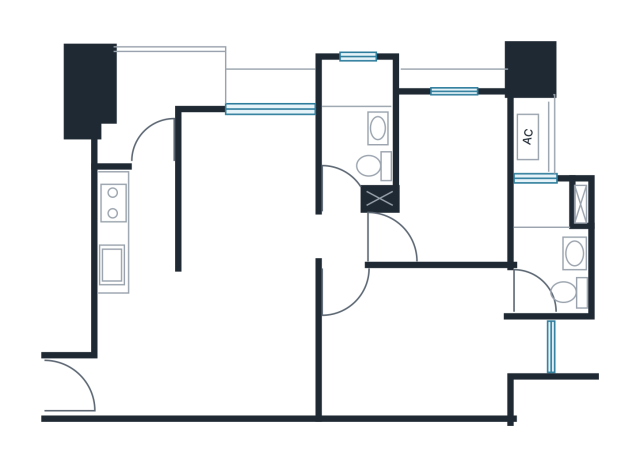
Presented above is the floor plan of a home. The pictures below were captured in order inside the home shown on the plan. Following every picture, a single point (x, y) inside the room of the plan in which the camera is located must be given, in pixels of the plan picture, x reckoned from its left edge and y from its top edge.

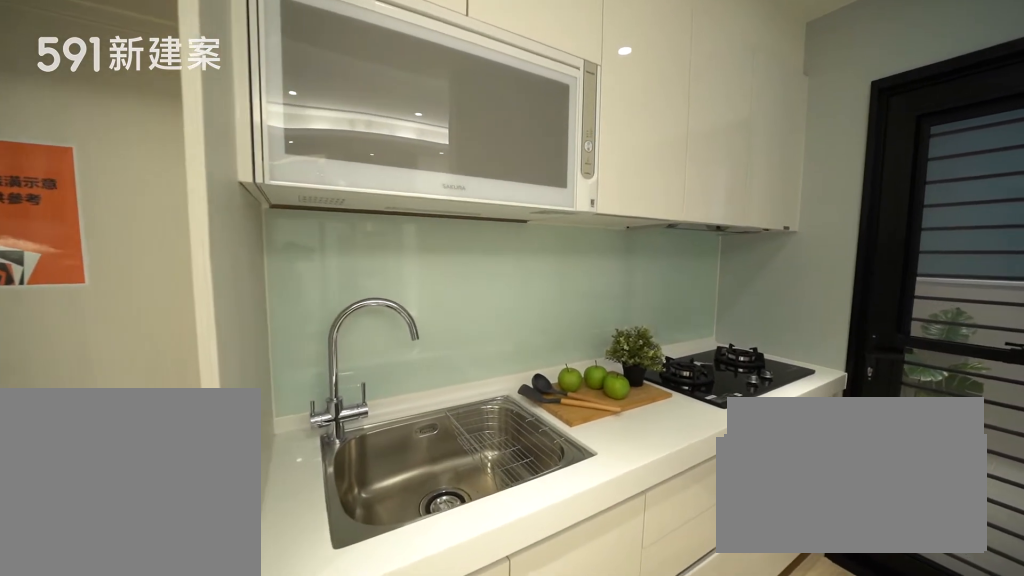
(136, 244)
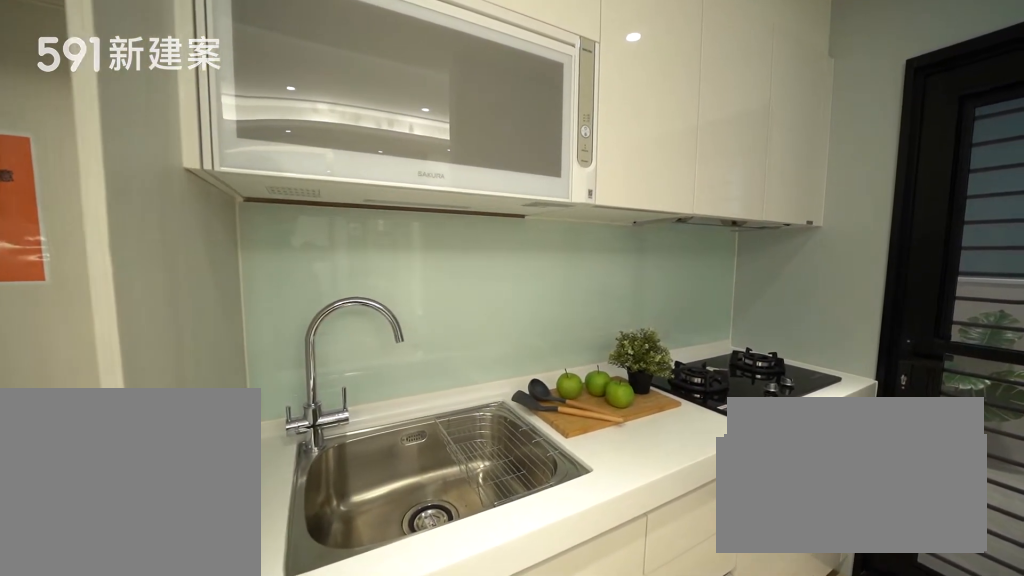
(136, 244)
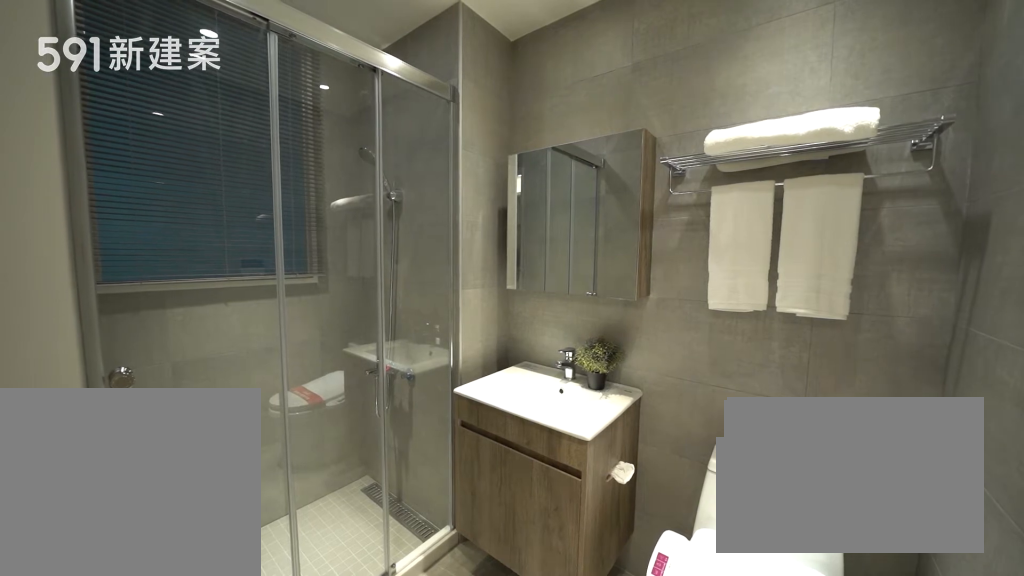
(553, 238)
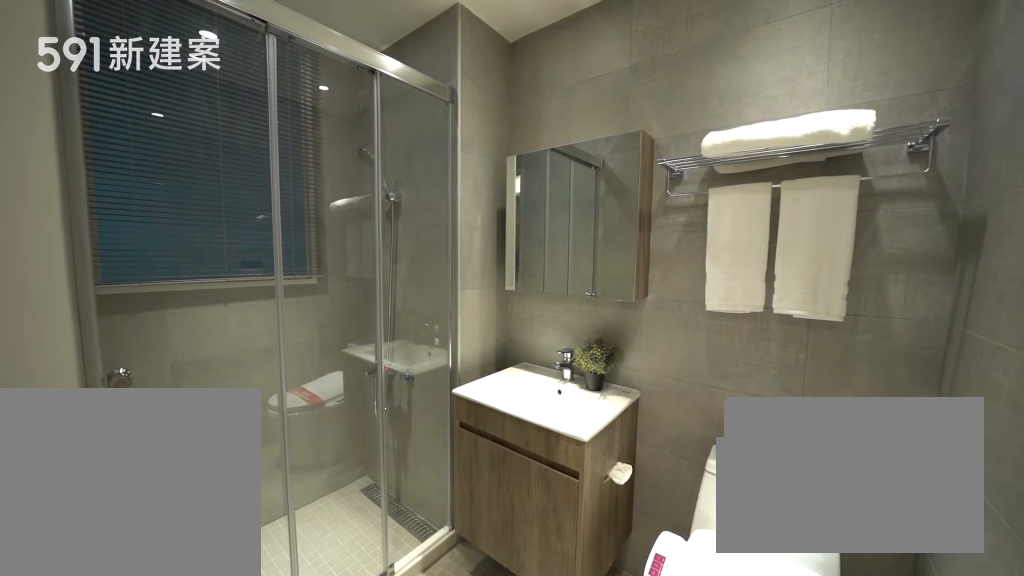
(553, 238)
